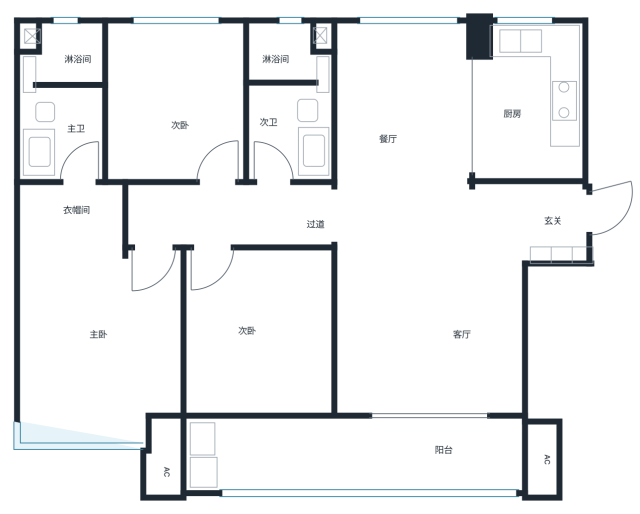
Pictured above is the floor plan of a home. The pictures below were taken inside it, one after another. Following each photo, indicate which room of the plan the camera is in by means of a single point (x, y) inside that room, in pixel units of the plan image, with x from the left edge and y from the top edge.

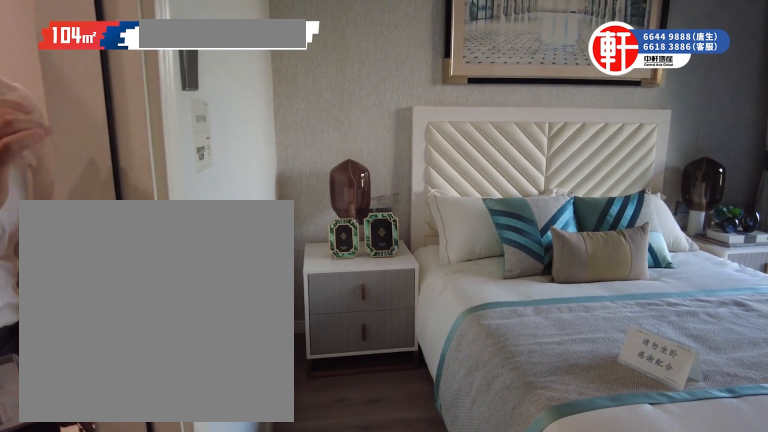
(260, 360)
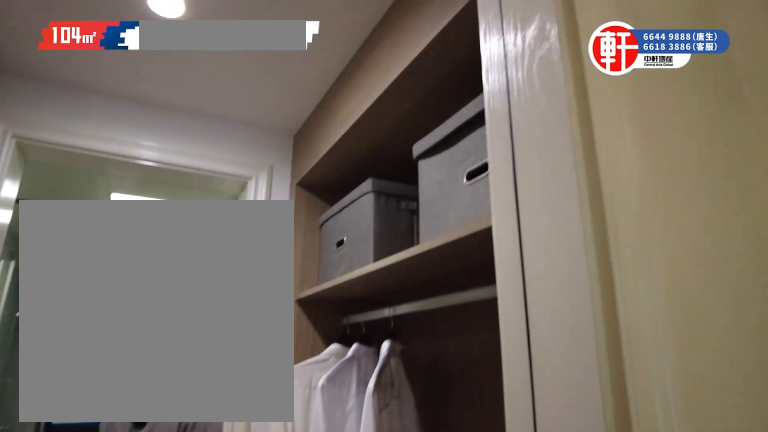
(97, 373)
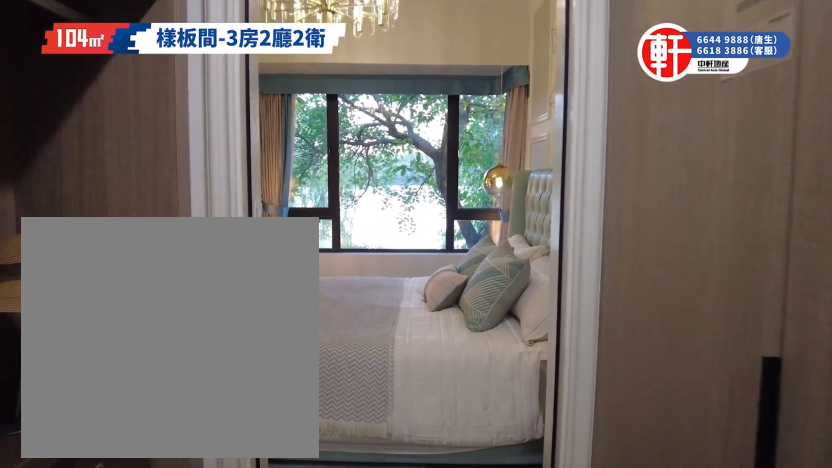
(97, 373)
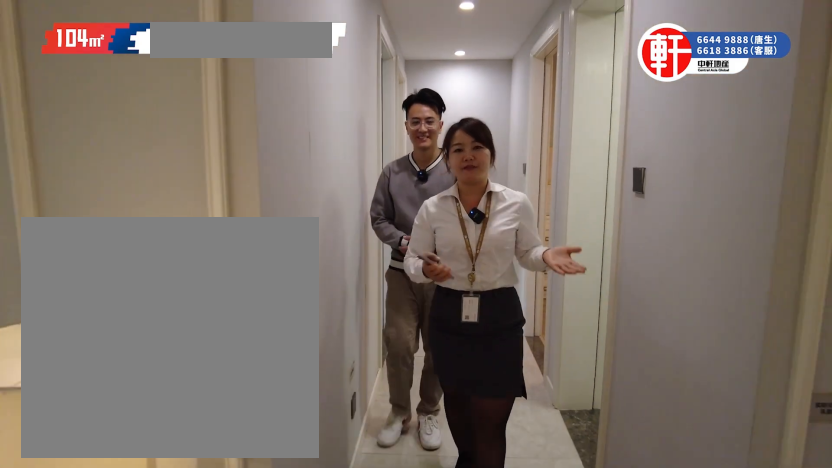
(235, 216)
